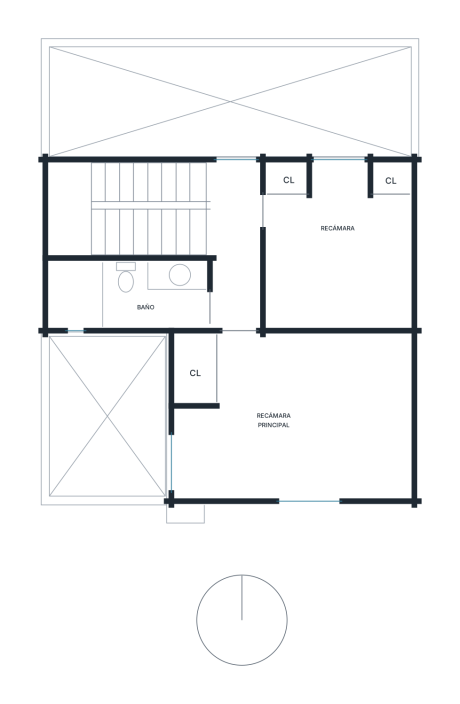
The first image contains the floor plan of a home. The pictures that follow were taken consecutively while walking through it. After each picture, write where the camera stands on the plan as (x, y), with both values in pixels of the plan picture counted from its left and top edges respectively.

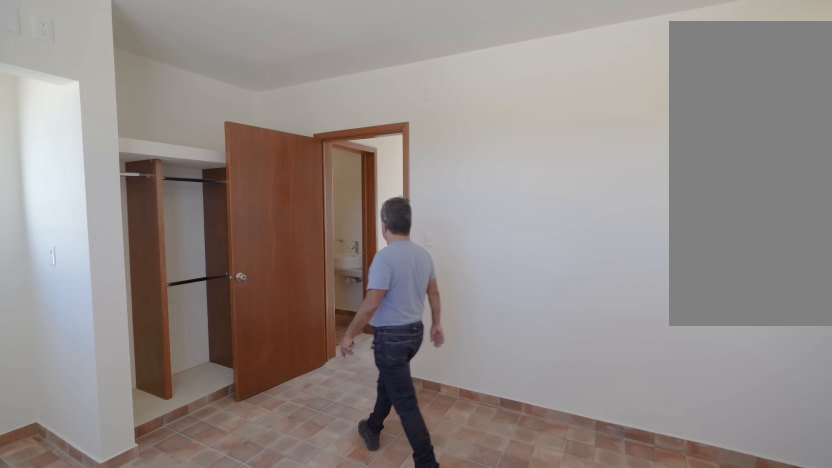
(323, 427)
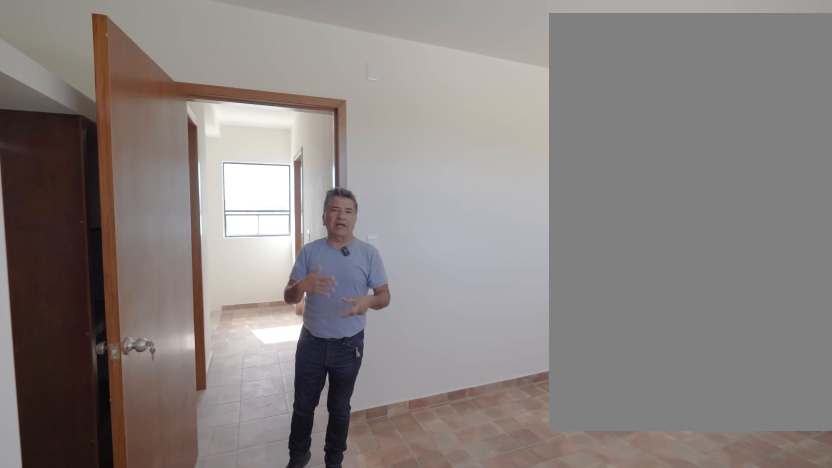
(272, 415)
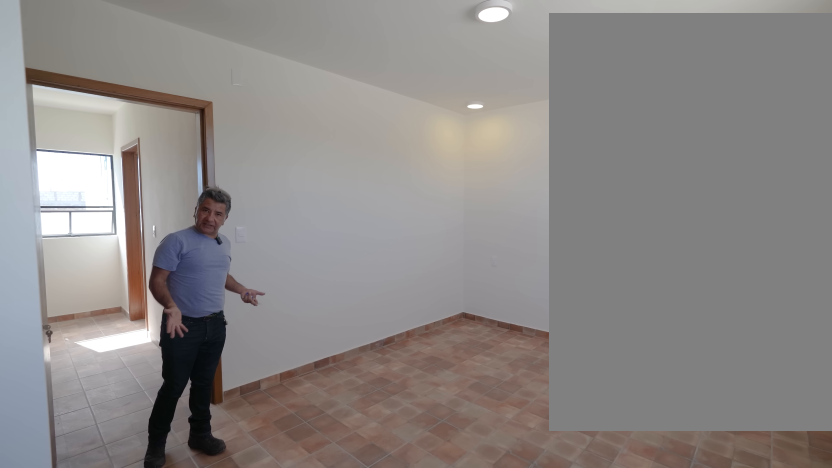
(241, 410)
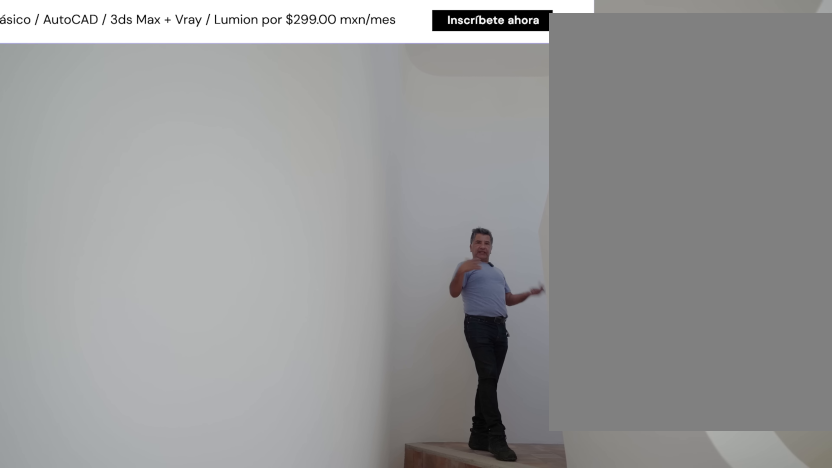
(199, 228)
